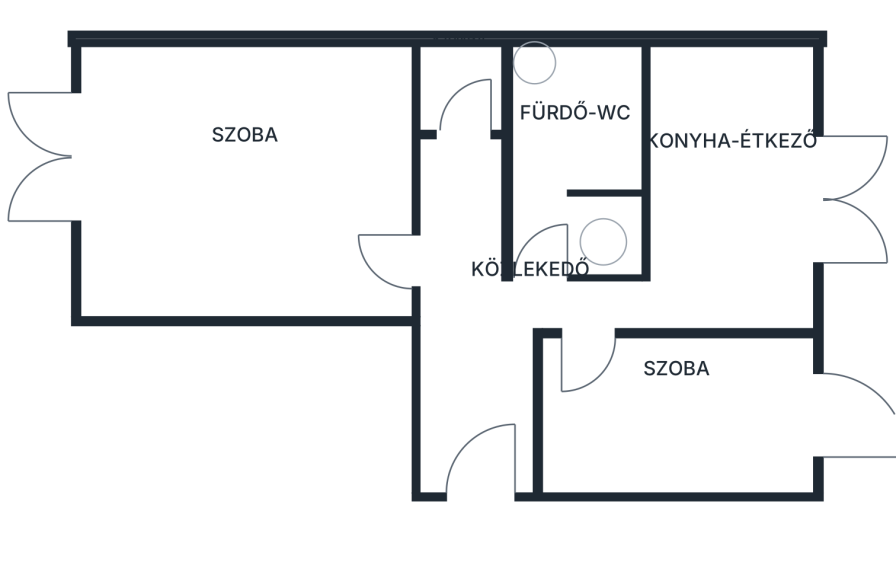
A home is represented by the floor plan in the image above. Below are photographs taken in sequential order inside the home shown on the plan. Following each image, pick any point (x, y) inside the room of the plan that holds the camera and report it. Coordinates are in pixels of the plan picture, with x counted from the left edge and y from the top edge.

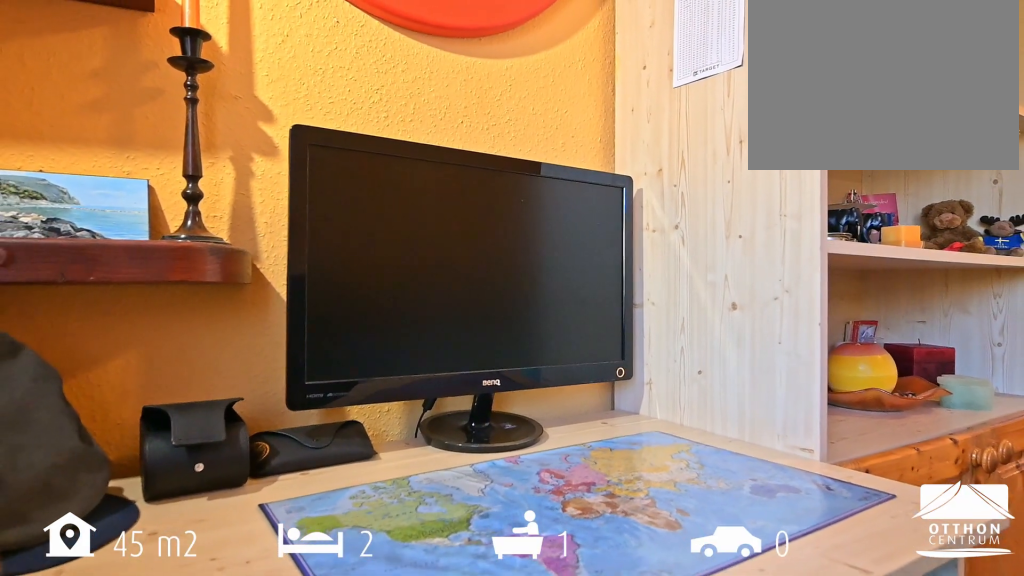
(257, 182)
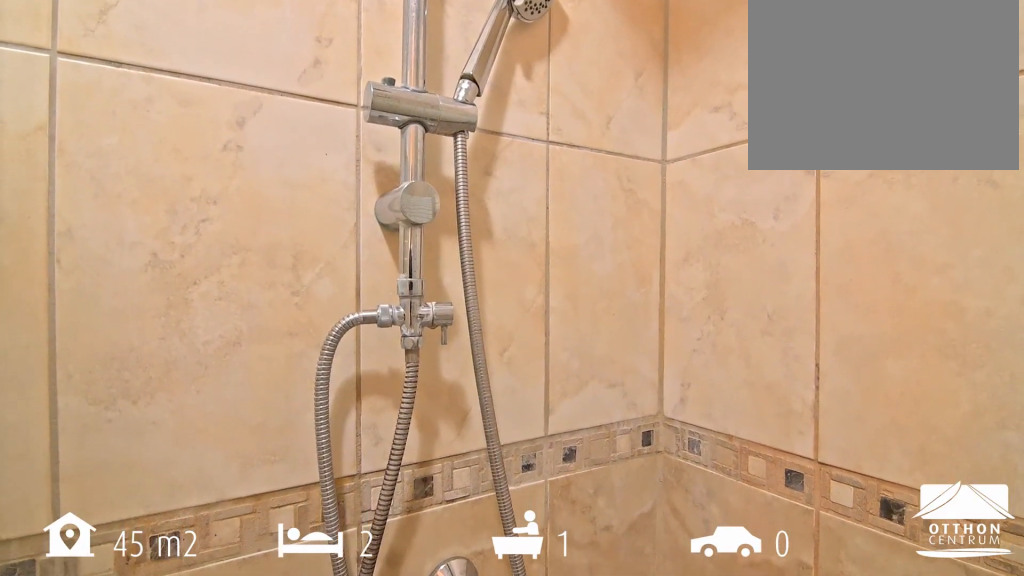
(571, 167)
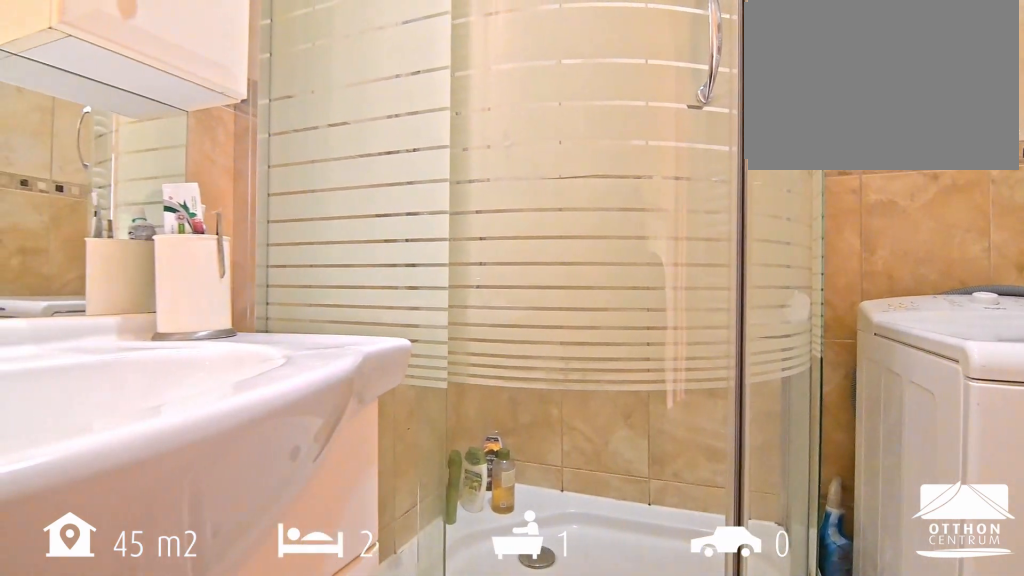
(572, 167)
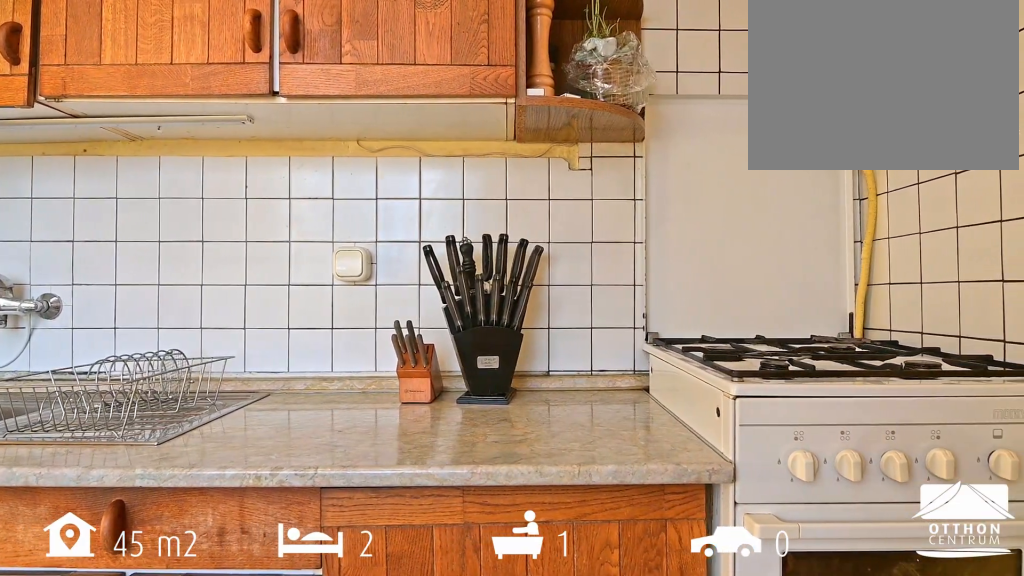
(724, 198)
